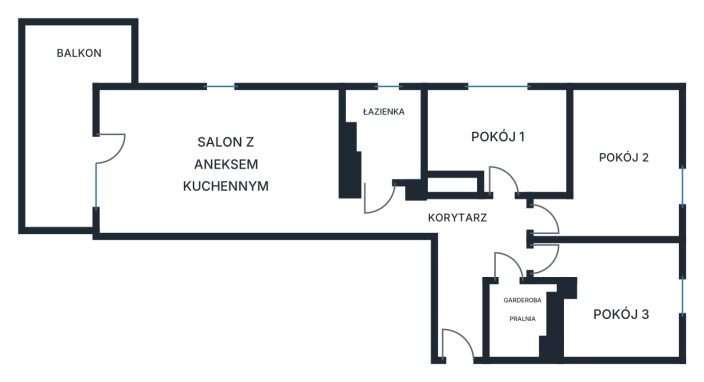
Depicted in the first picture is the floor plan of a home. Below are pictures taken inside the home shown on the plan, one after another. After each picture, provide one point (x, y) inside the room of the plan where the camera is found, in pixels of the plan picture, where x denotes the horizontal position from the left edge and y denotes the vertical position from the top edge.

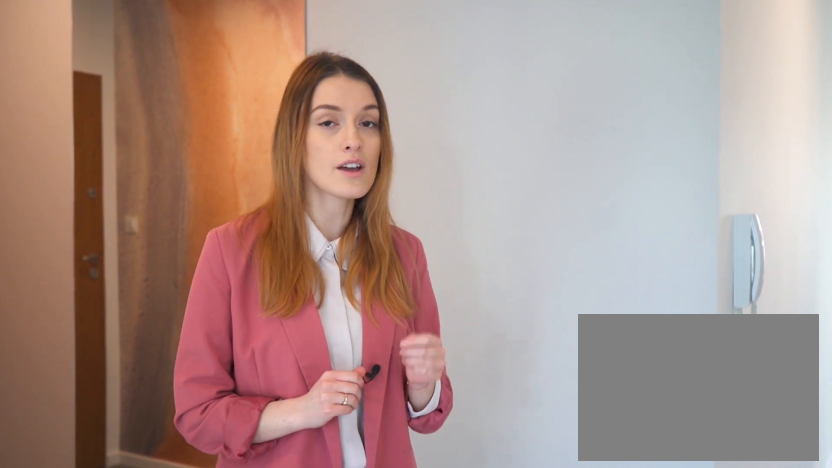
(456, 248)
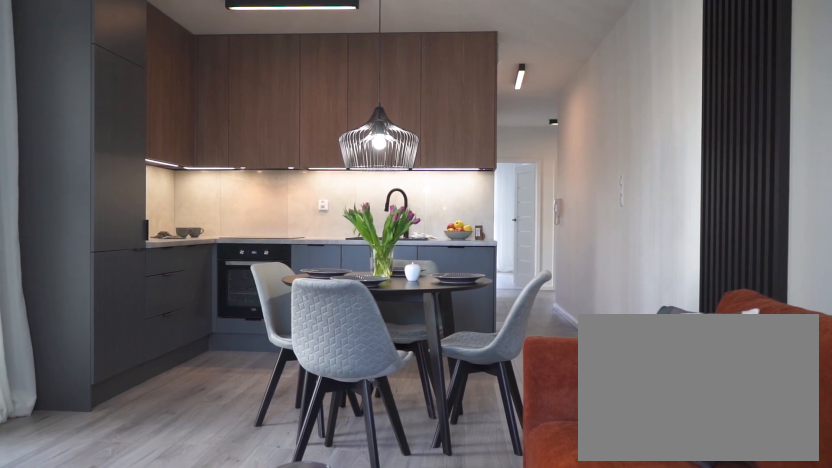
(218, 161)
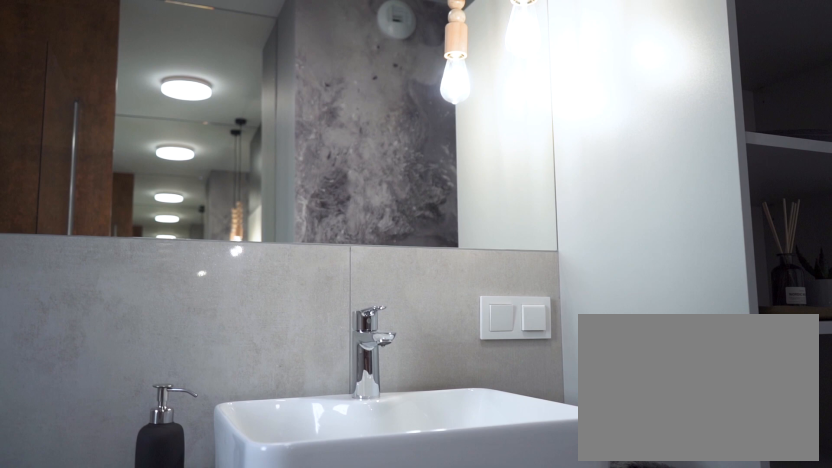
(386, 134)
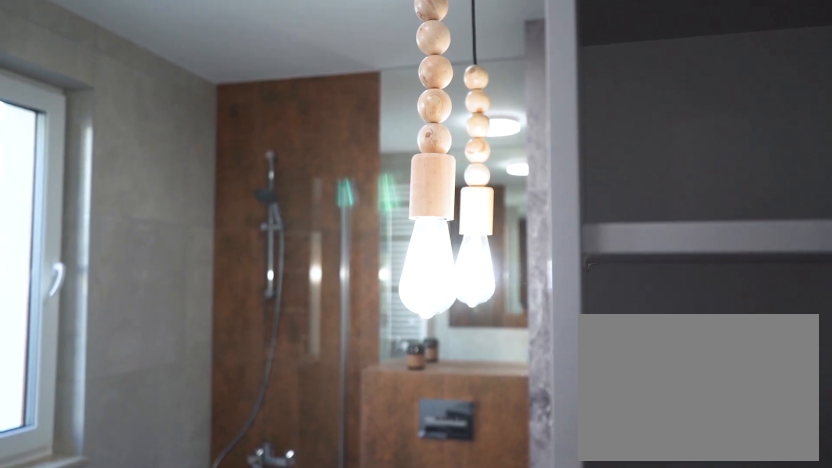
(385, 134)
